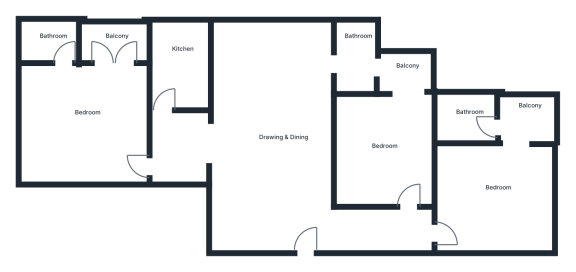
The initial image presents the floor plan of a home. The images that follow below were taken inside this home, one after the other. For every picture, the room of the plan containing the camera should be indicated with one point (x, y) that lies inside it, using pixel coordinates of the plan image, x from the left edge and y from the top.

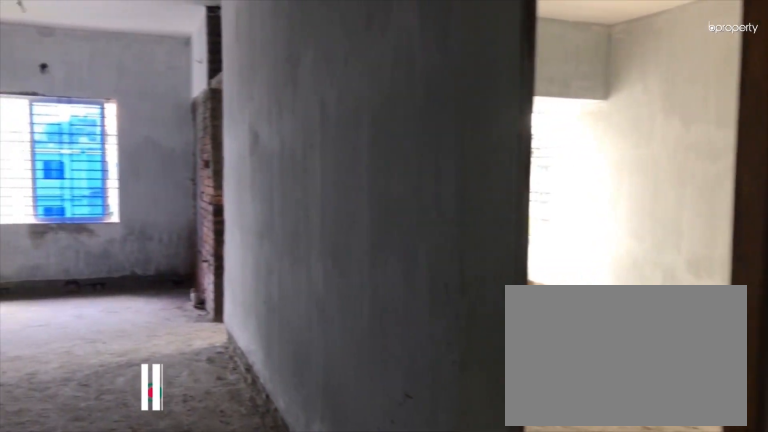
(291, 218)
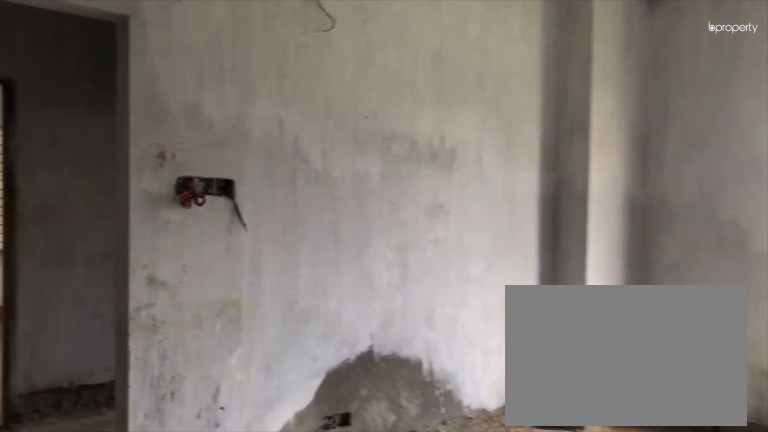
(272, 140)
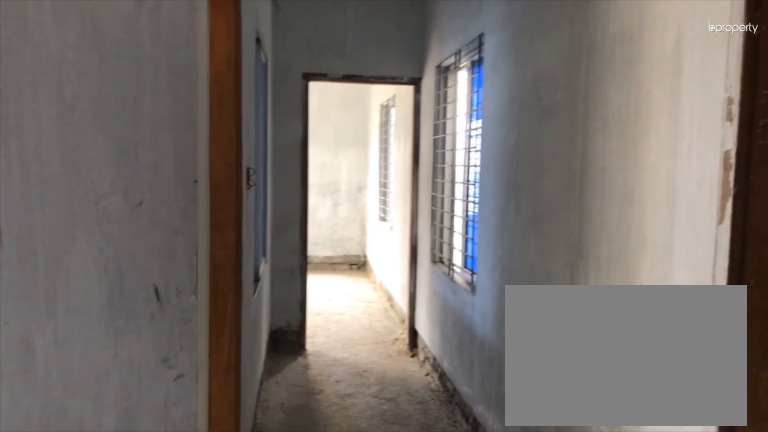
(272, 140)
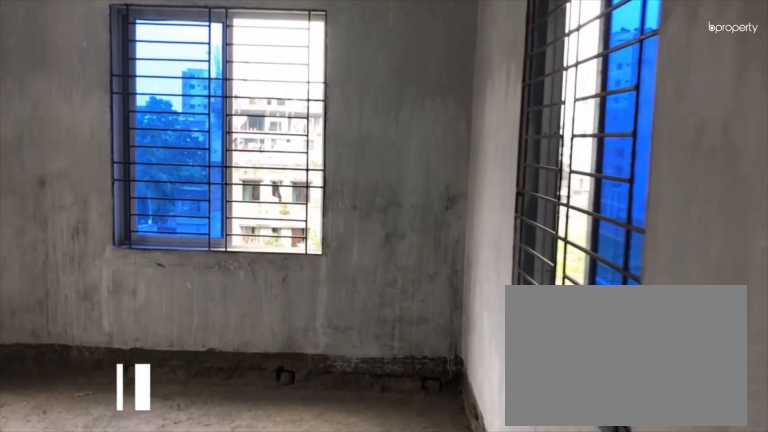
(461, 213)
